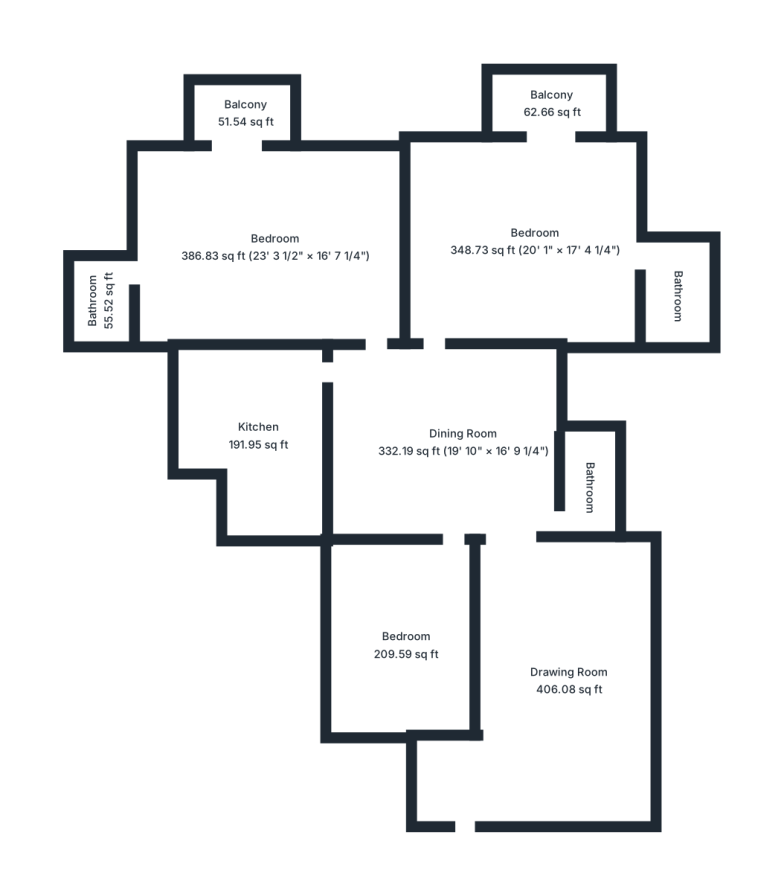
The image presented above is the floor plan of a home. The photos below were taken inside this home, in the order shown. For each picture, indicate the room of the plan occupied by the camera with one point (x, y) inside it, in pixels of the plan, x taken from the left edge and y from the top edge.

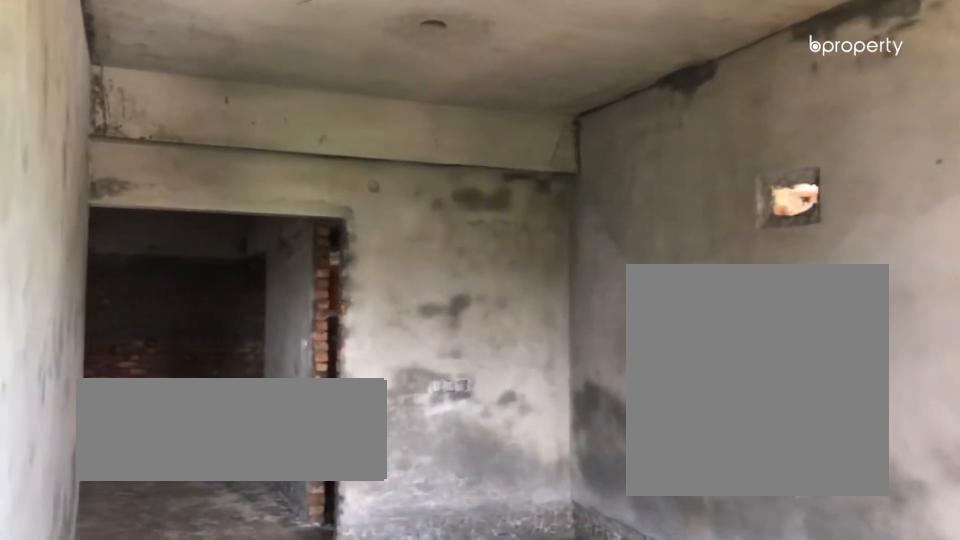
(563, 691)
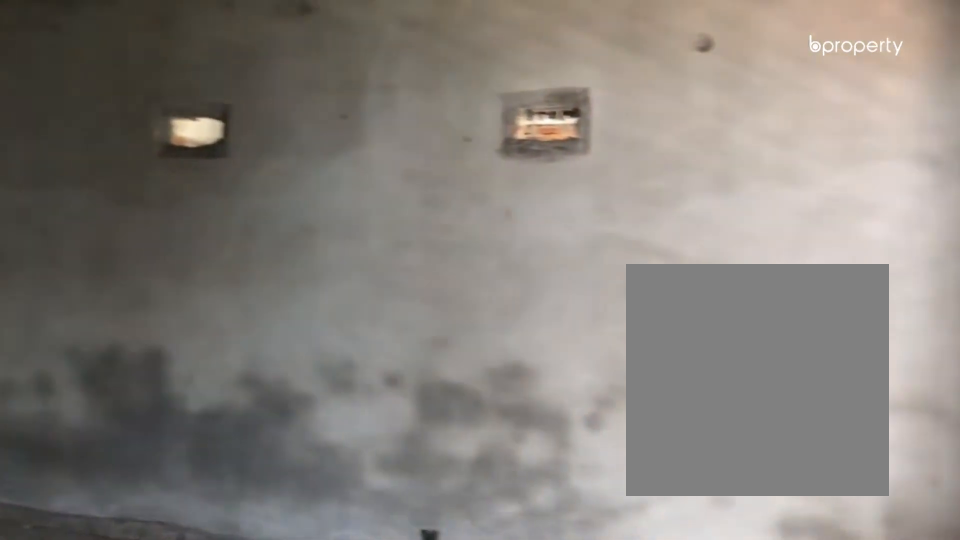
(565, 689)
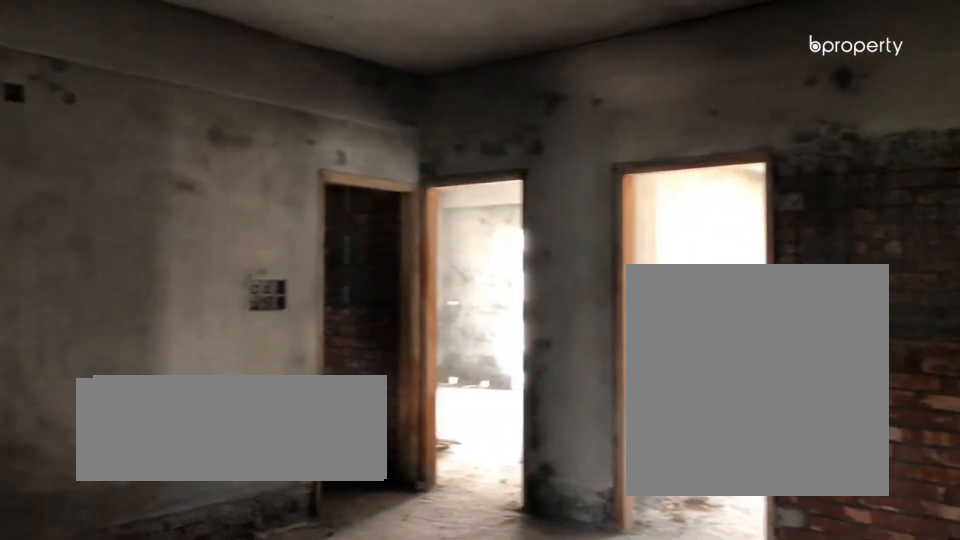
(463, 446)
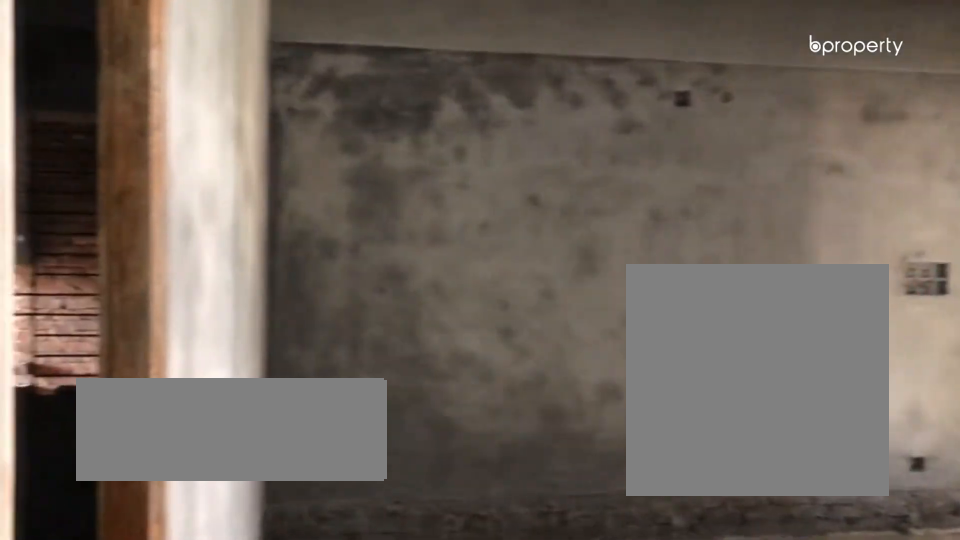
(463, 446)
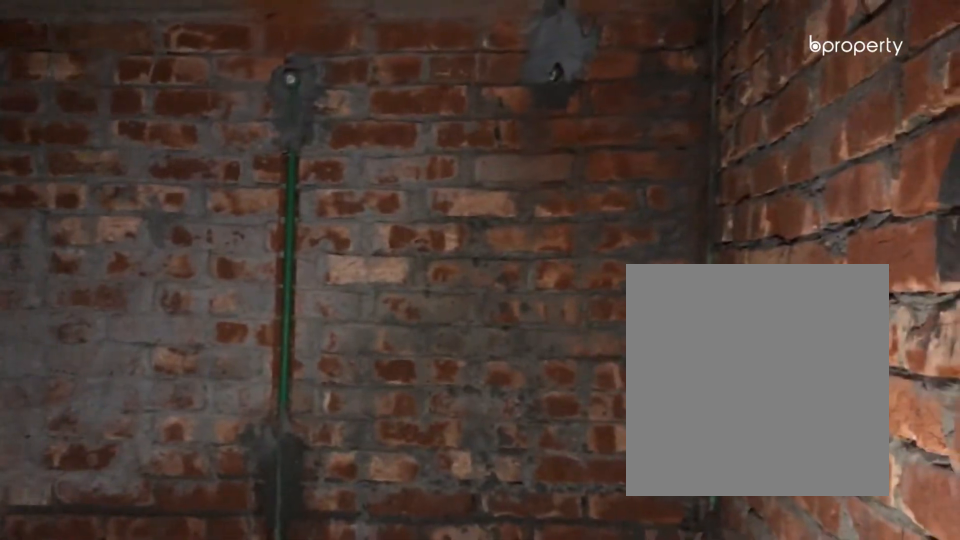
(590, 486)
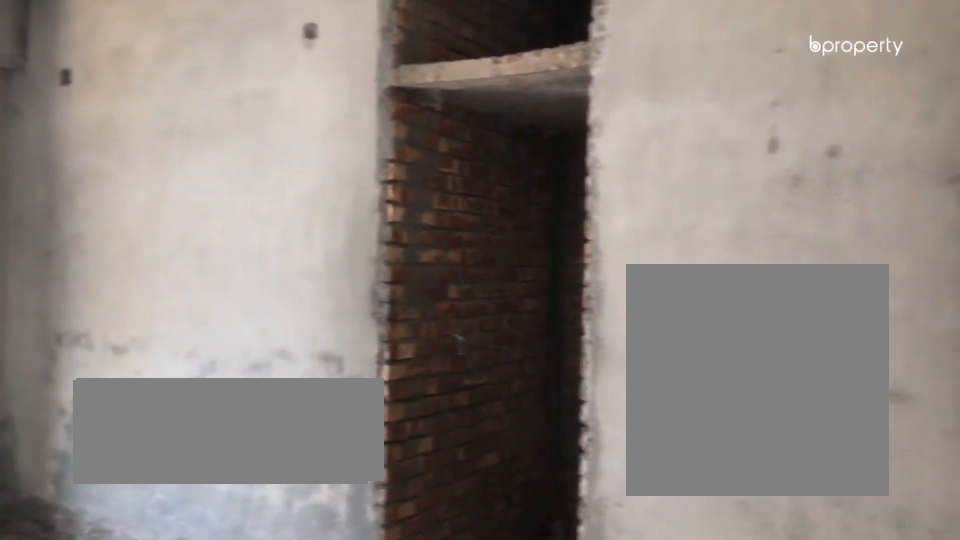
(542, 245)
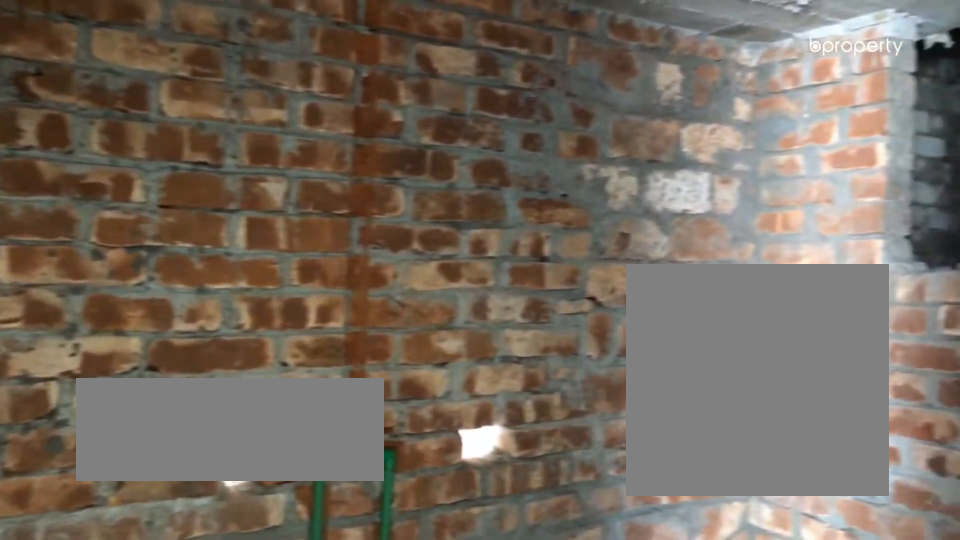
(674, 292)
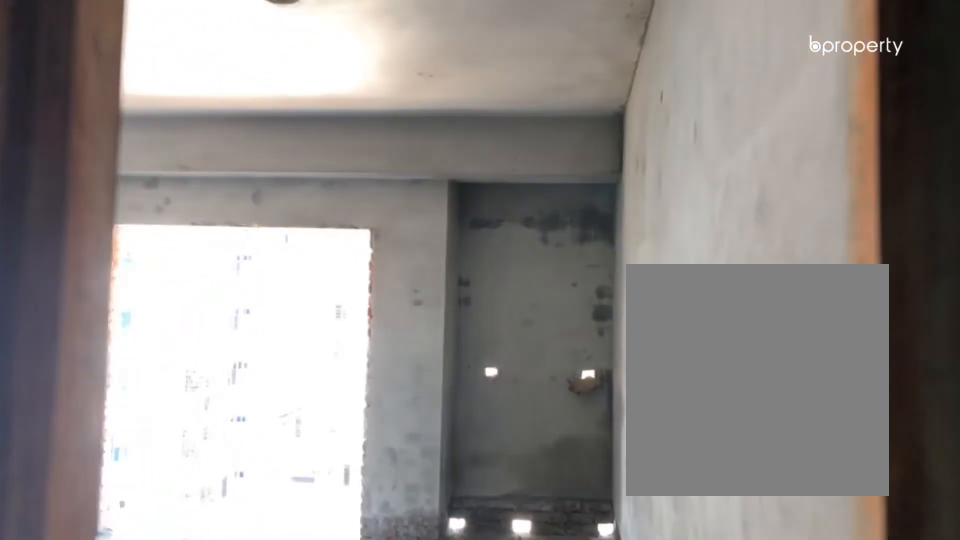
(276, 250)
